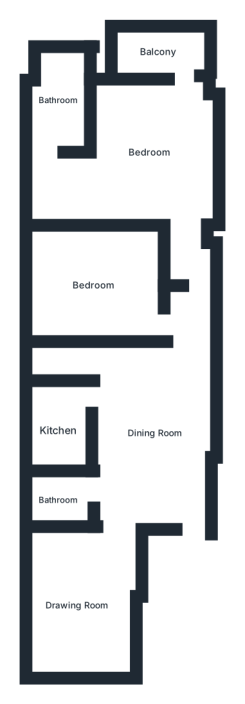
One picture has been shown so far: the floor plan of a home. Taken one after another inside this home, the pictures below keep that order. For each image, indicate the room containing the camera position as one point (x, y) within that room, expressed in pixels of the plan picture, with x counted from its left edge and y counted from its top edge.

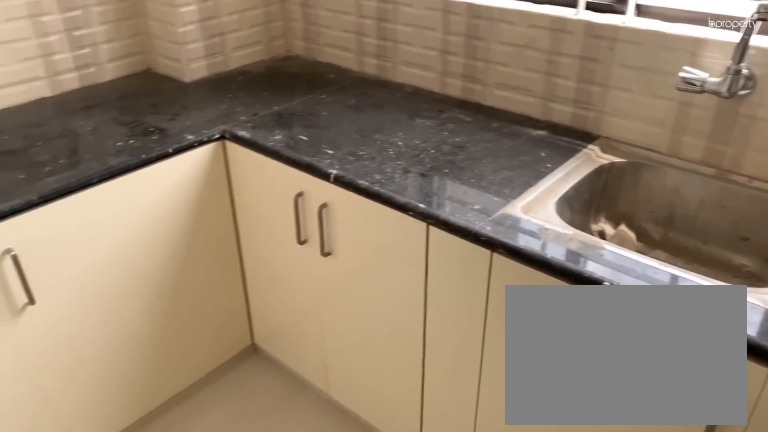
(58, 427)
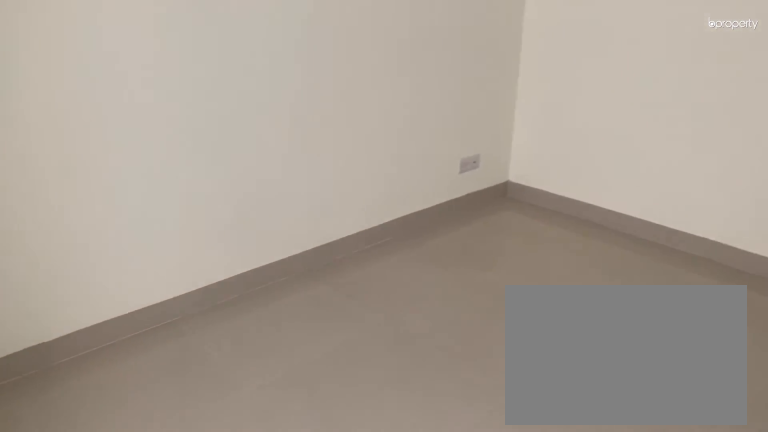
(93, 285)
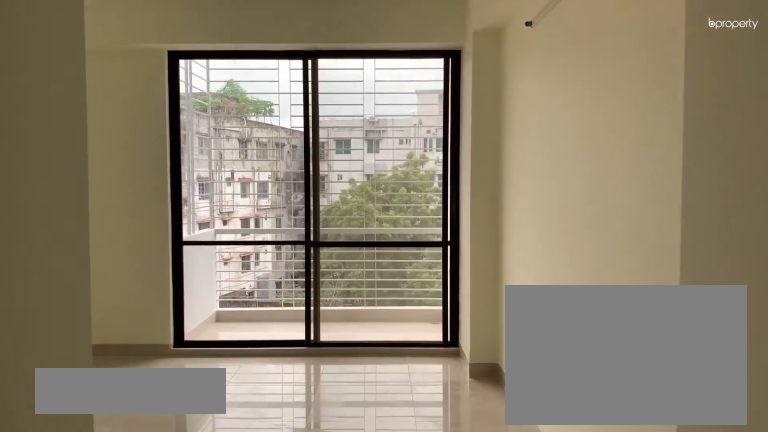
(145, 149)
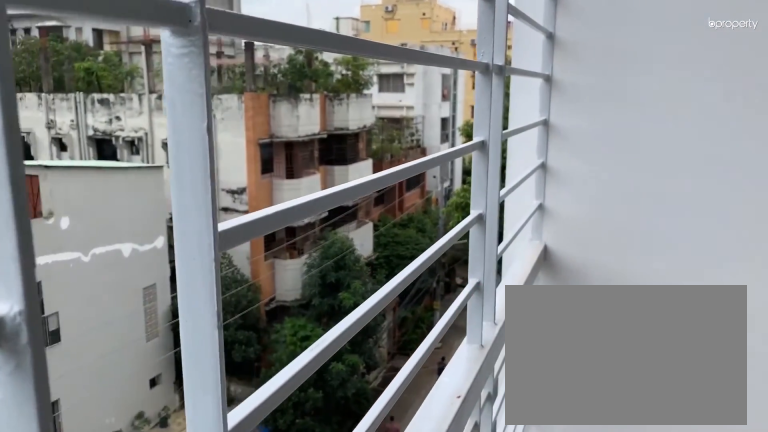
(158, 48)
